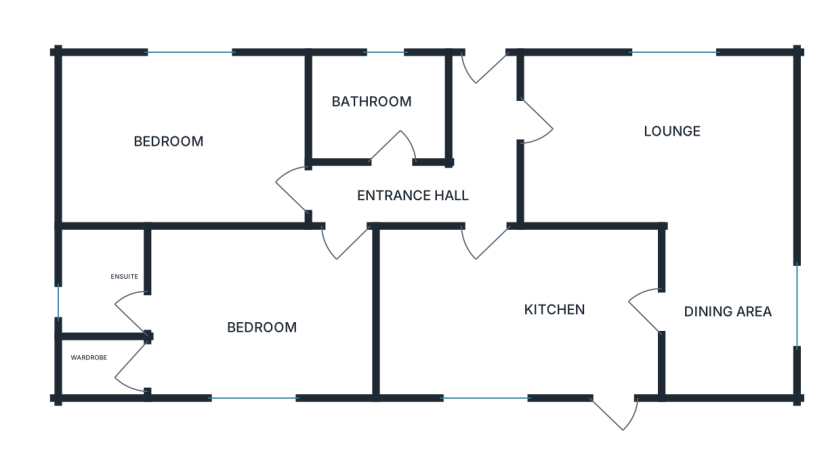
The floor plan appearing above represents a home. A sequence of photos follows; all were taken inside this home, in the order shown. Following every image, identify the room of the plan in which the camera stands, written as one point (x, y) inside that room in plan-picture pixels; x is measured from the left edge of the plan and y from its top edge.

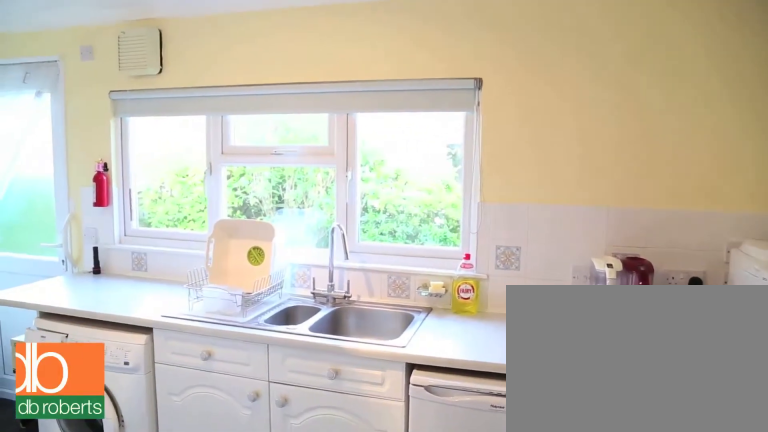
(523, 323)
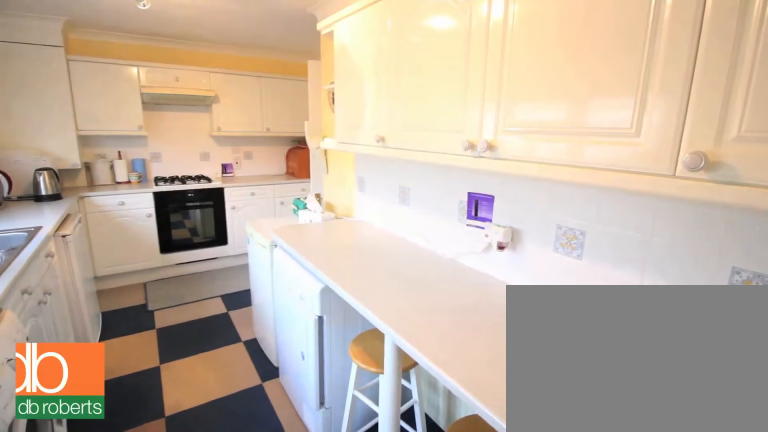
(518, 317)
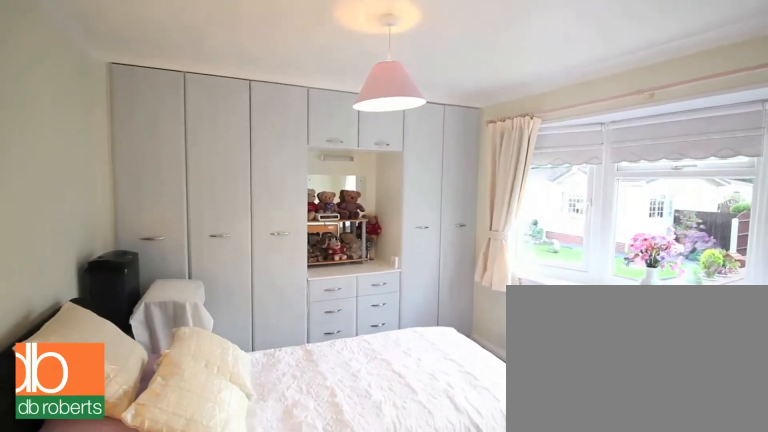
(181, 139)
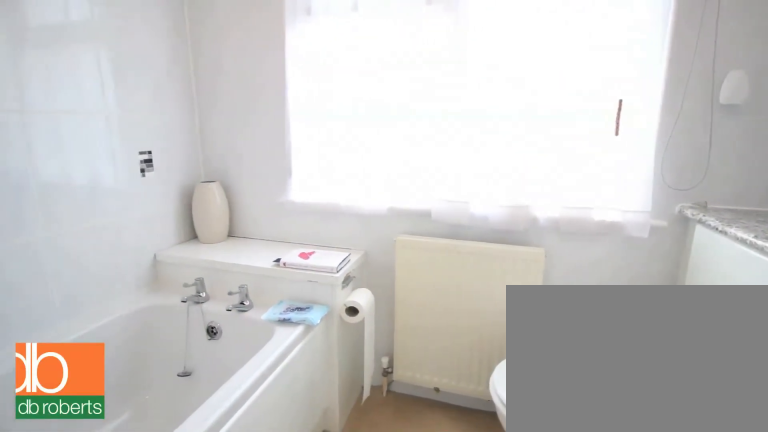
(378, 104)
